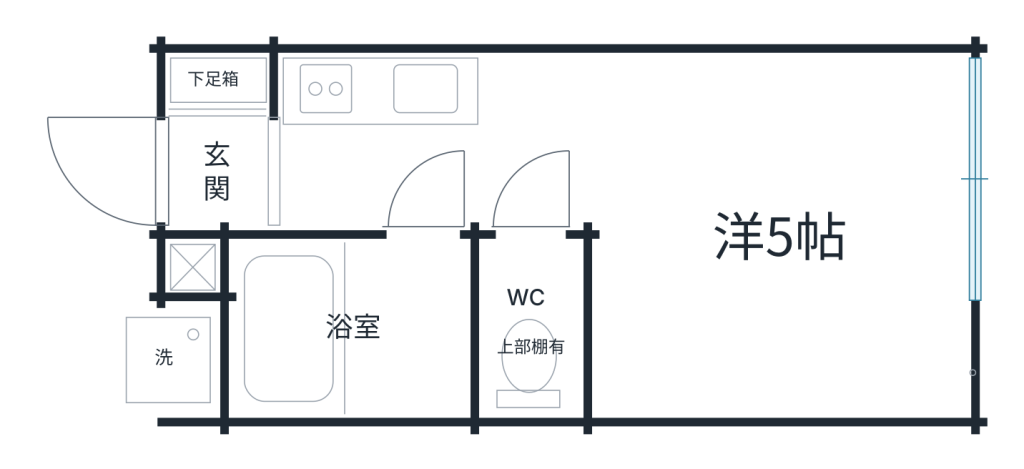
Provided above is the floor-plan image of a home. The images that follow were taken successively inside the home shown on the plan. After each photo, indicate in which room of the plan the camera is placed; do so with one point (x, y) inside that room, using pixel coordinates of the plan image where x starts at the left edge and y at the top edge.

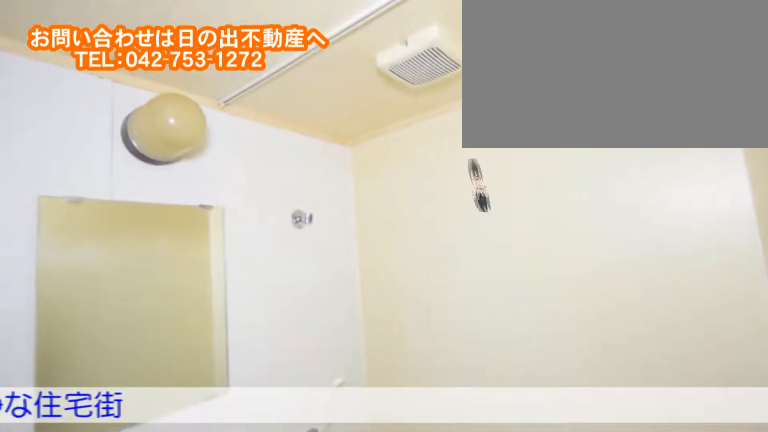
(407, 313)
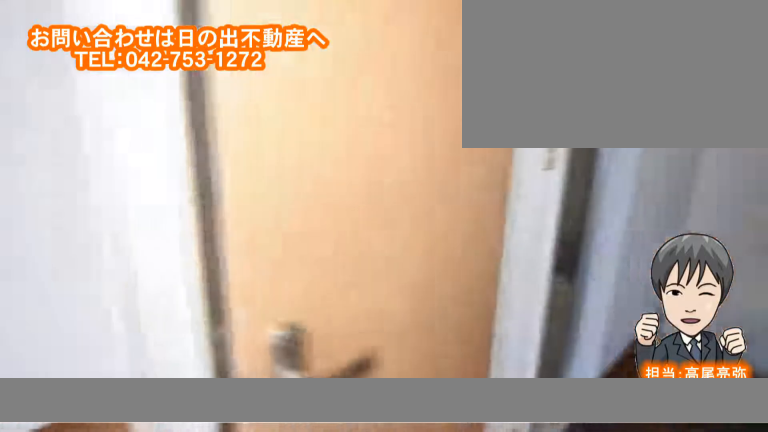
(530, 328)
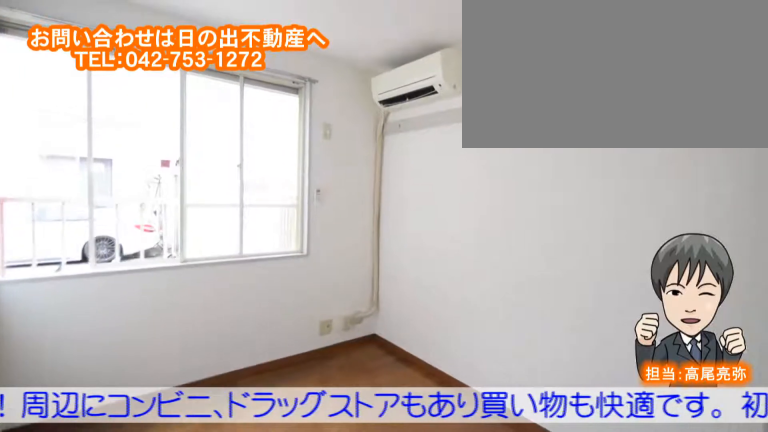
(792, 284)
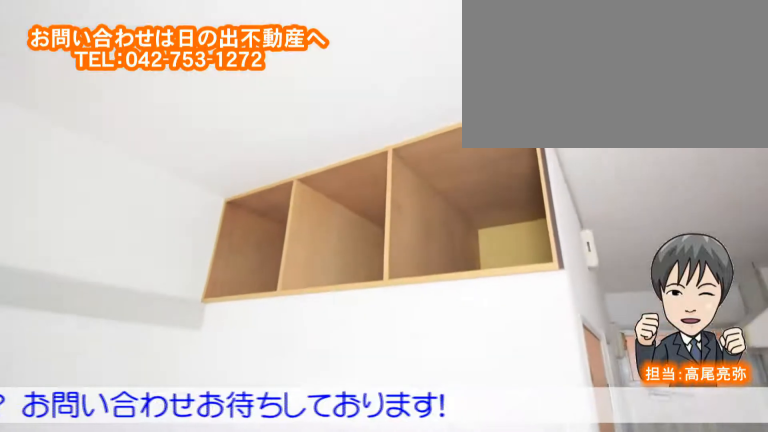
(792, 284)
